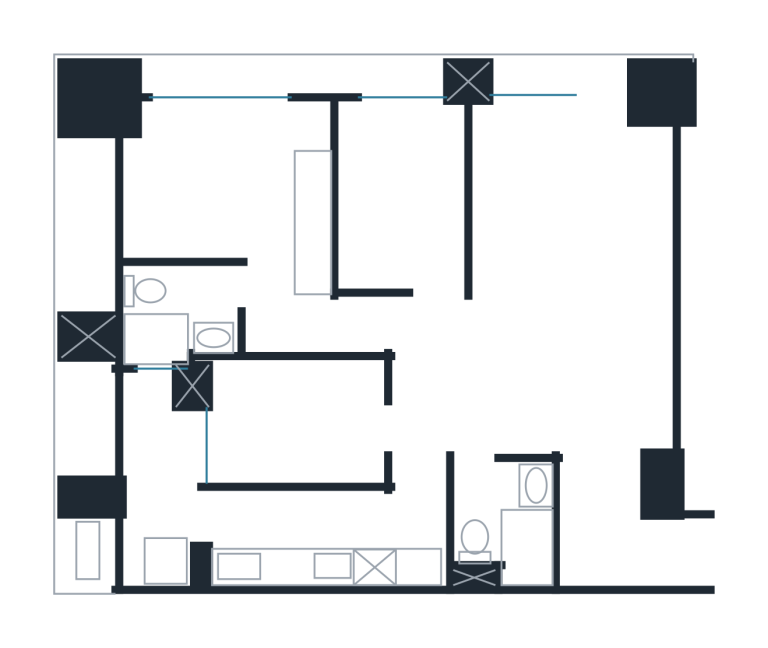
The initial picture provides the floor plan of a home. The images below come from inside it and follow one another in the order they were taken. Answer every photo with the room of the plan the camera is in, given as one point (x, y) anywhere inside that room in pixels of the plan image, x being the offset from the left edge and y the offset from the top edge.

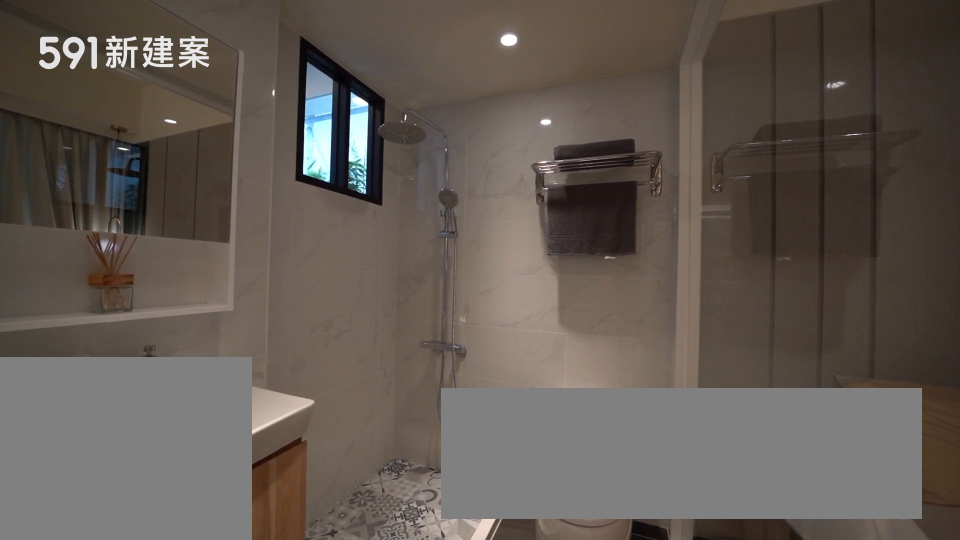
(174, 316)
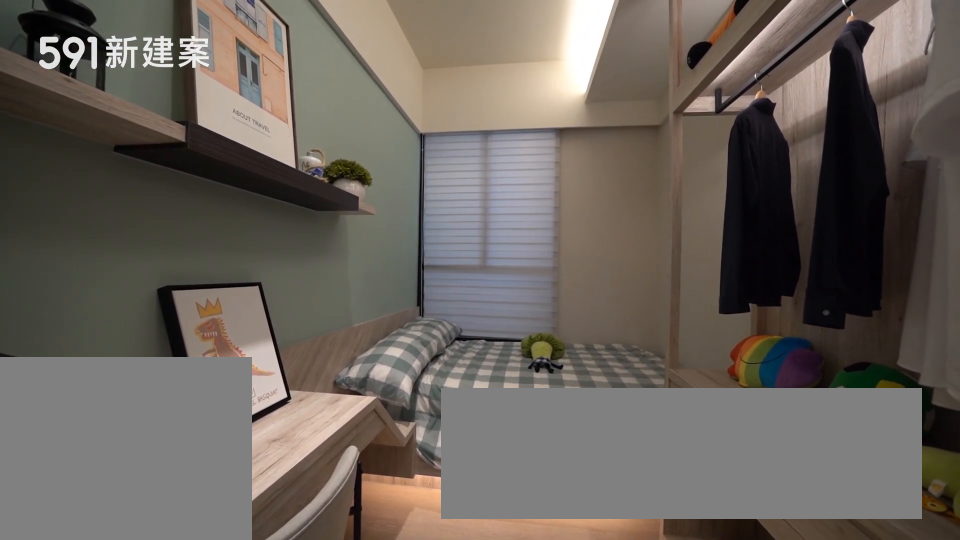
(292, 421)
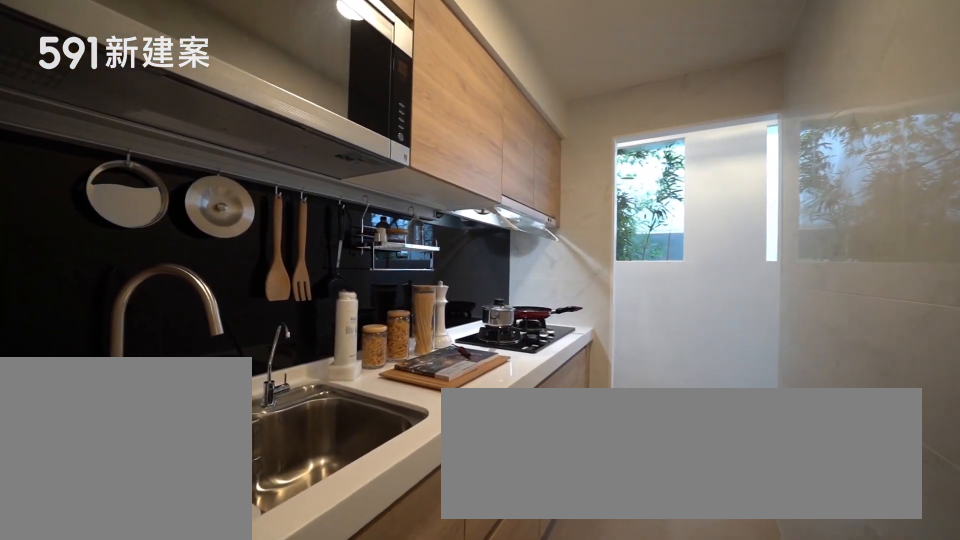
(326, 538)
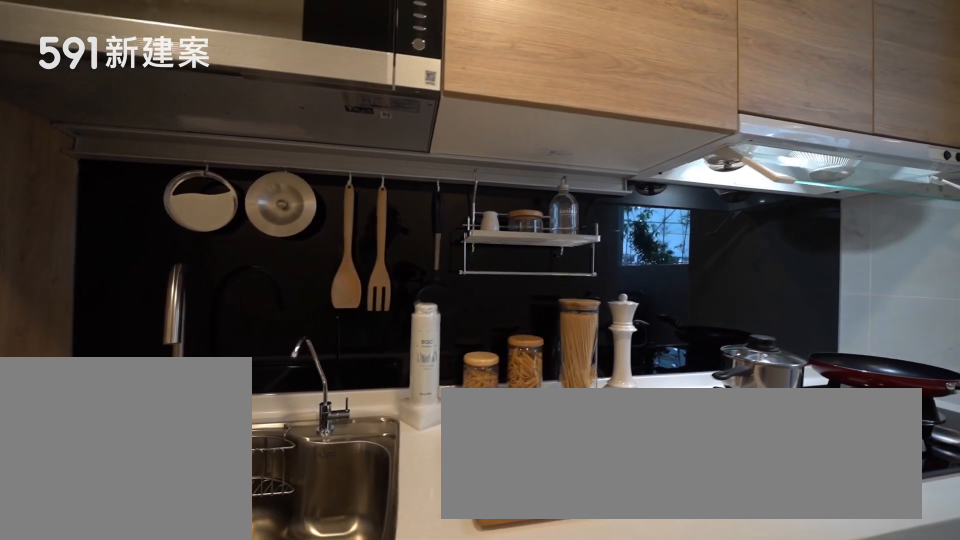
(326, 538)
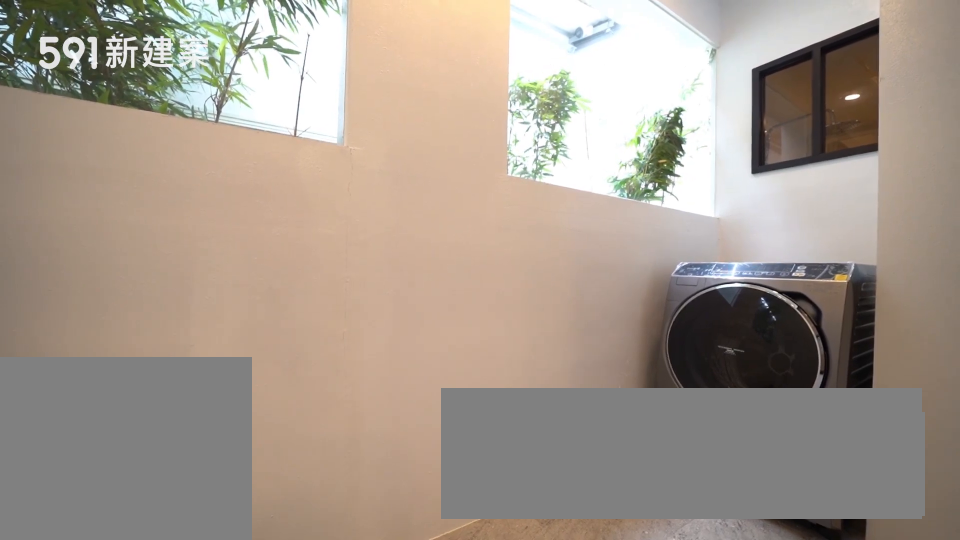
(154, 479)
